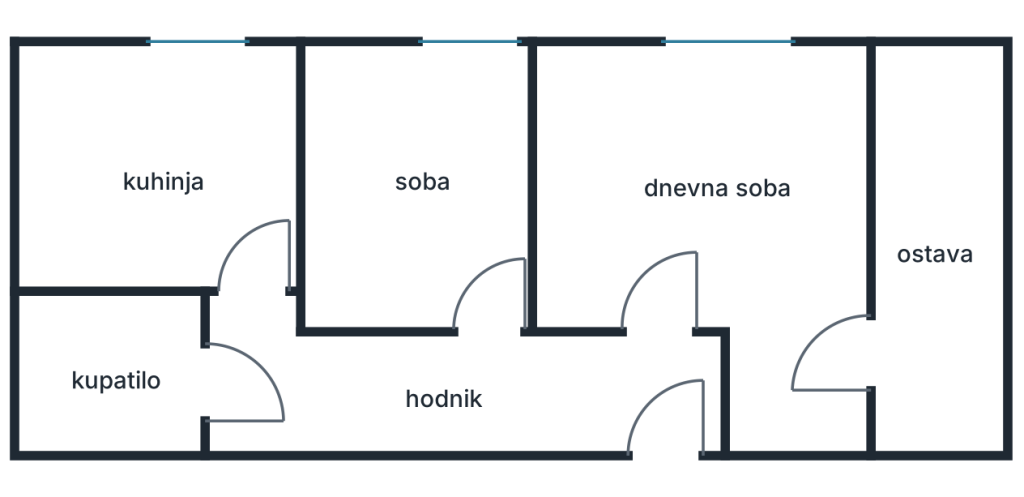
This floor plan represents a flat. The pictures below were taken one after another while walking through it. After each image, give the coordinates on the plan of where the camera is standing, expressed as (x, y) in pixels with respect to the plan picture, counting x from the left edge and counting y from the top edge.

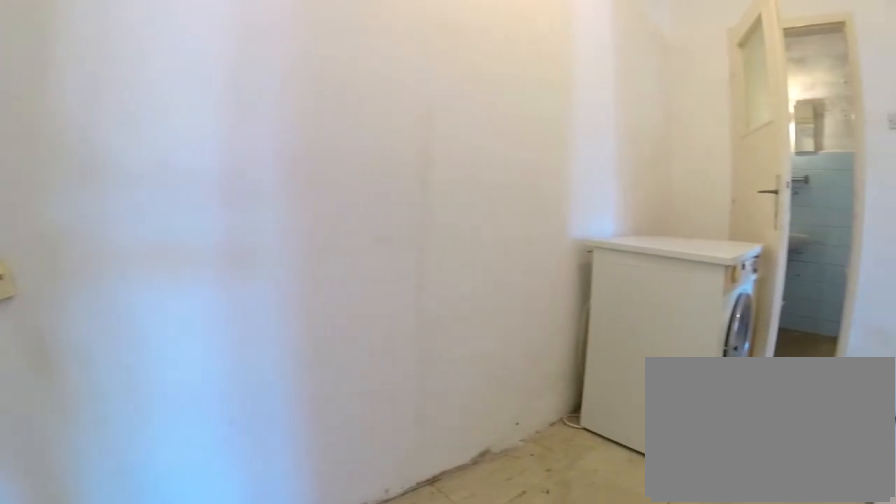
(502, 352)
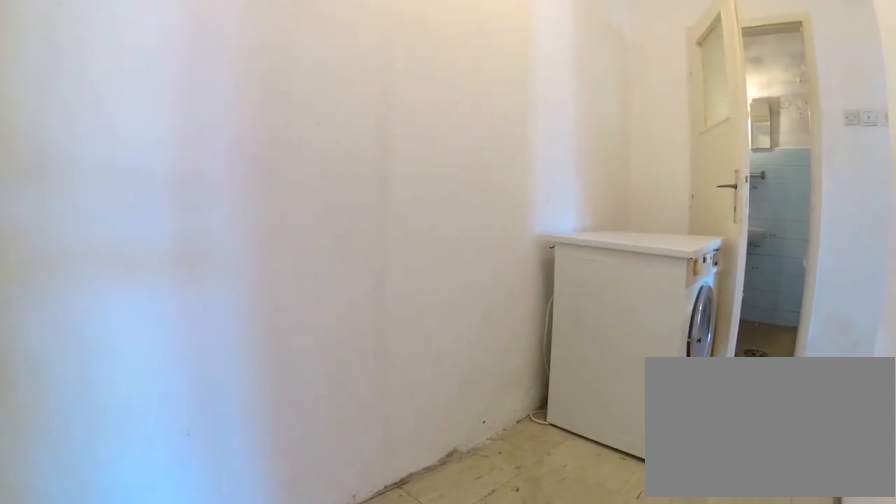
(499, 360)
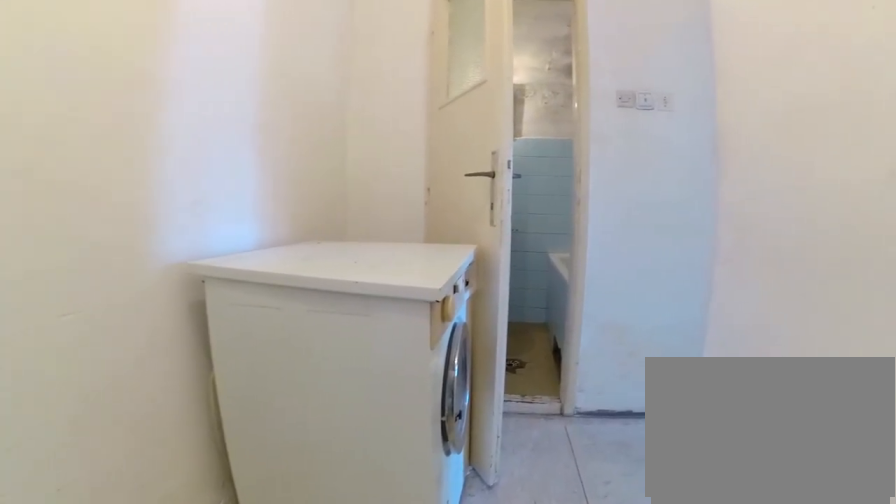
(438, 371)
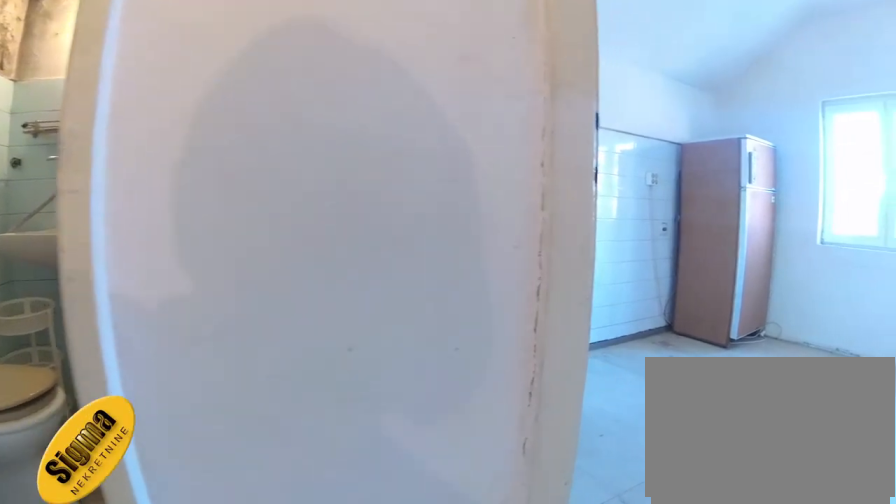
(289, 366)
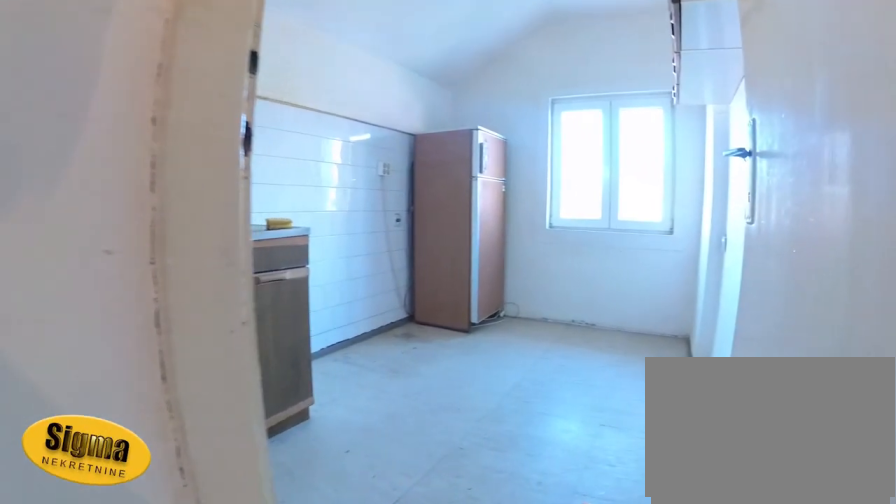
(268, 359)
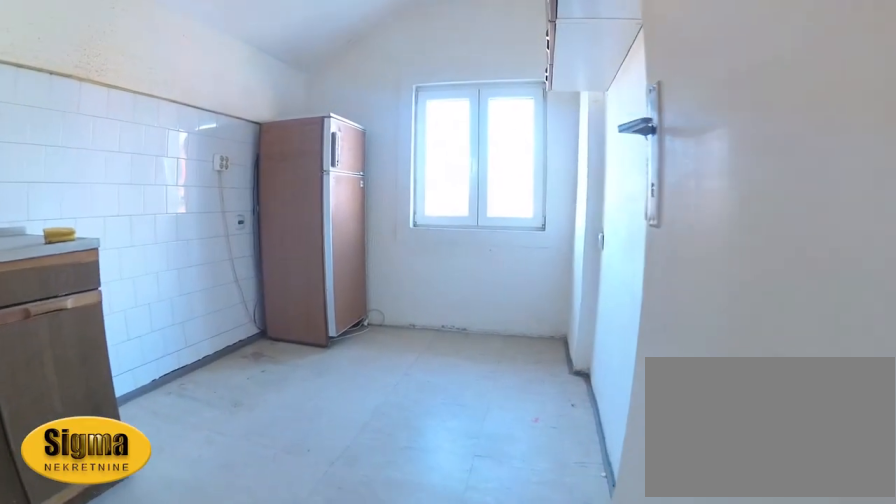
(257, 341)
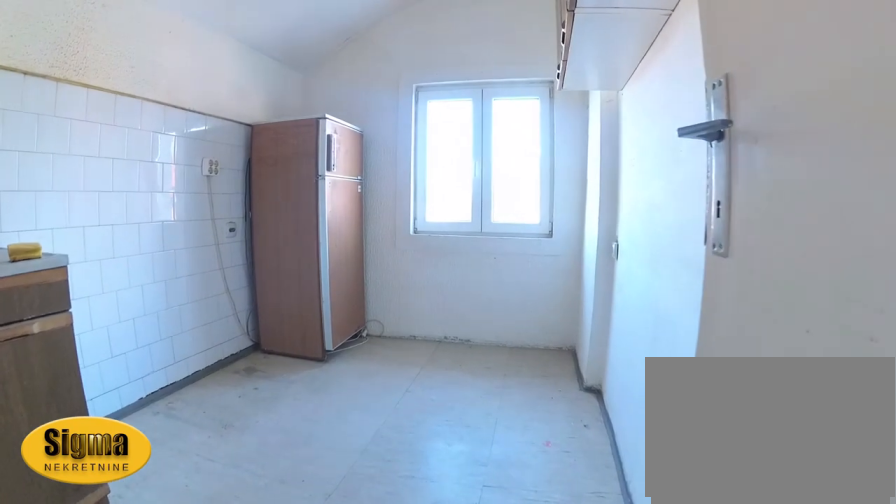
(255, 328)
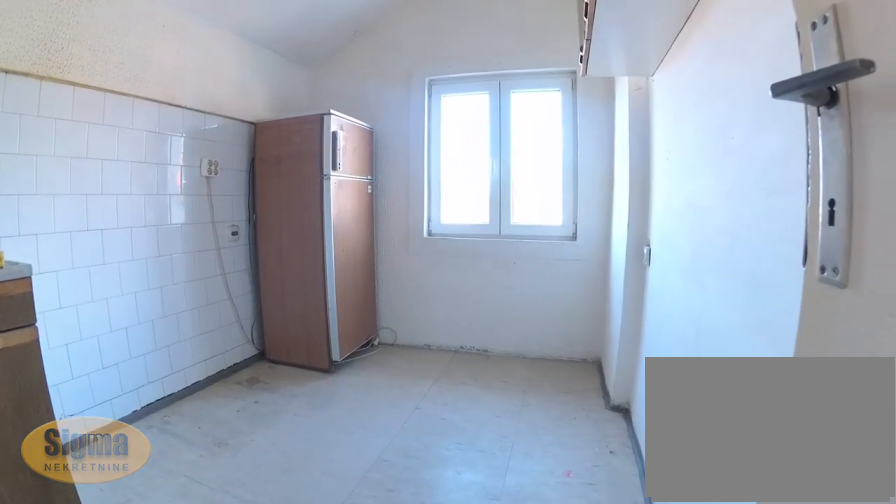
(255, 303)
